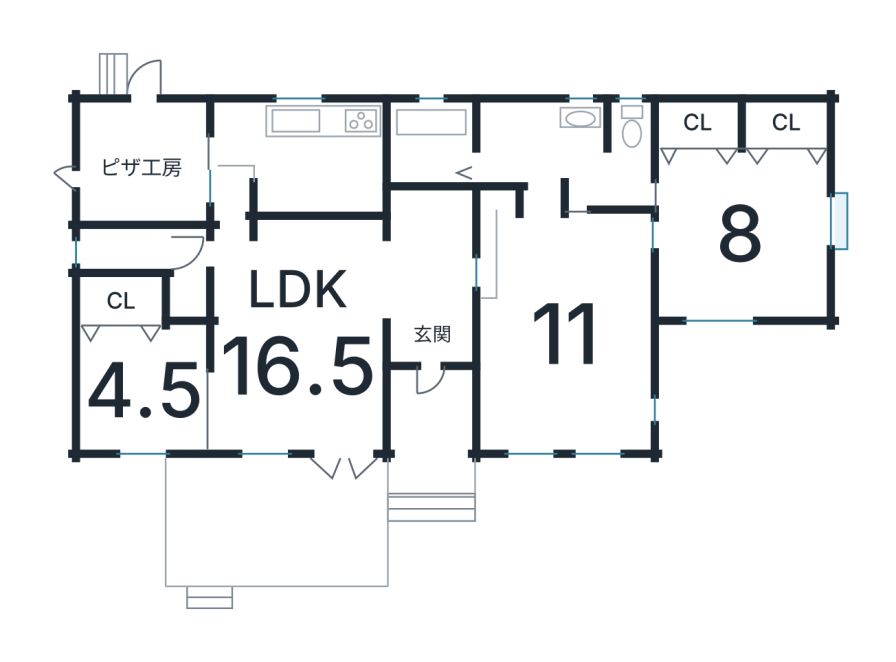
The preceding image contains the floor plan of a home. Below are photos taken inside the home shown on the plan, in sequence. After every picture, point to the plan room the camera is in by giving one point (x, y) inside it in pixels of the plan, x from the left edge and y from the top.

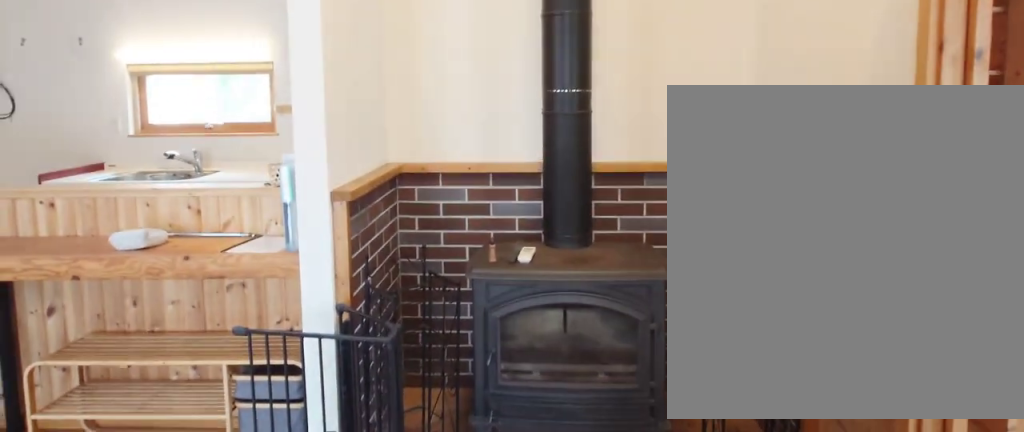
(424, 298)
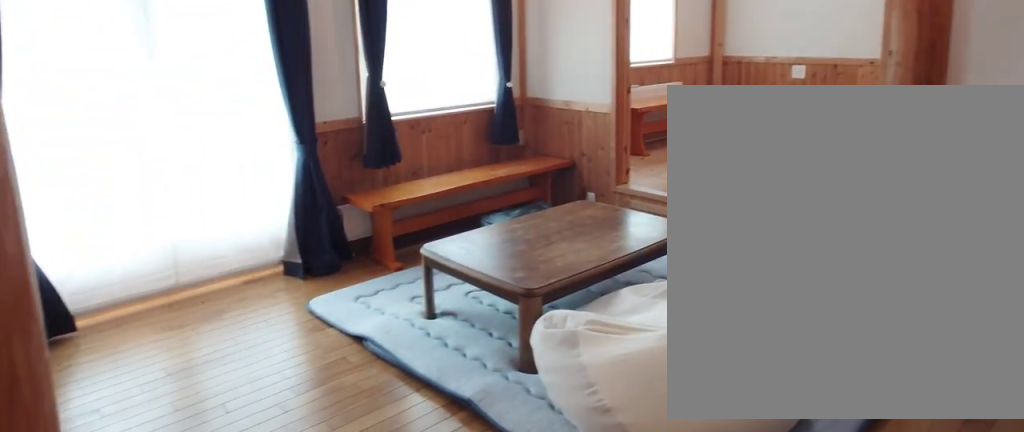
(292, 344)
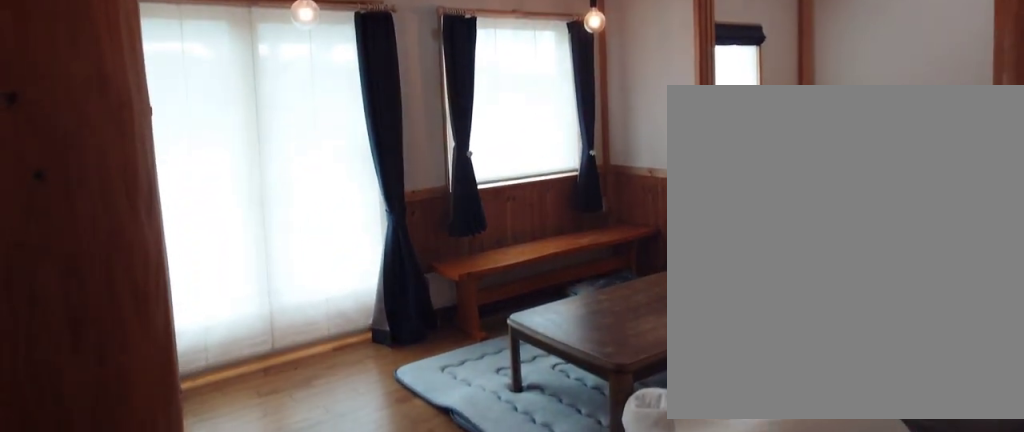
(292, 344)
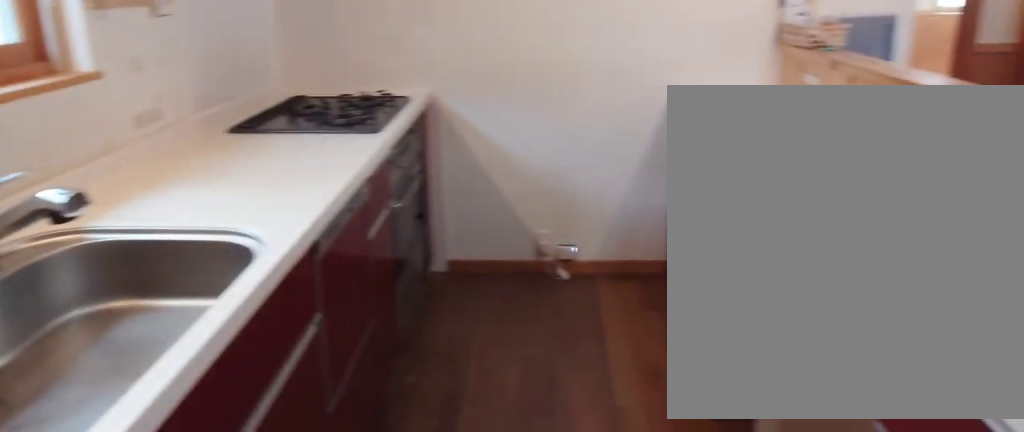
(301, 168)
